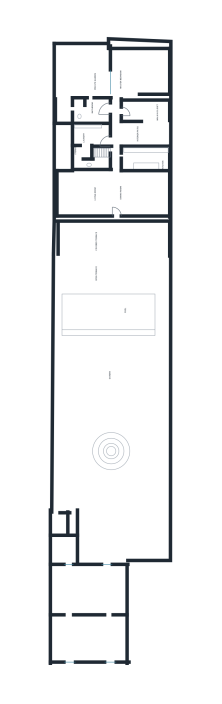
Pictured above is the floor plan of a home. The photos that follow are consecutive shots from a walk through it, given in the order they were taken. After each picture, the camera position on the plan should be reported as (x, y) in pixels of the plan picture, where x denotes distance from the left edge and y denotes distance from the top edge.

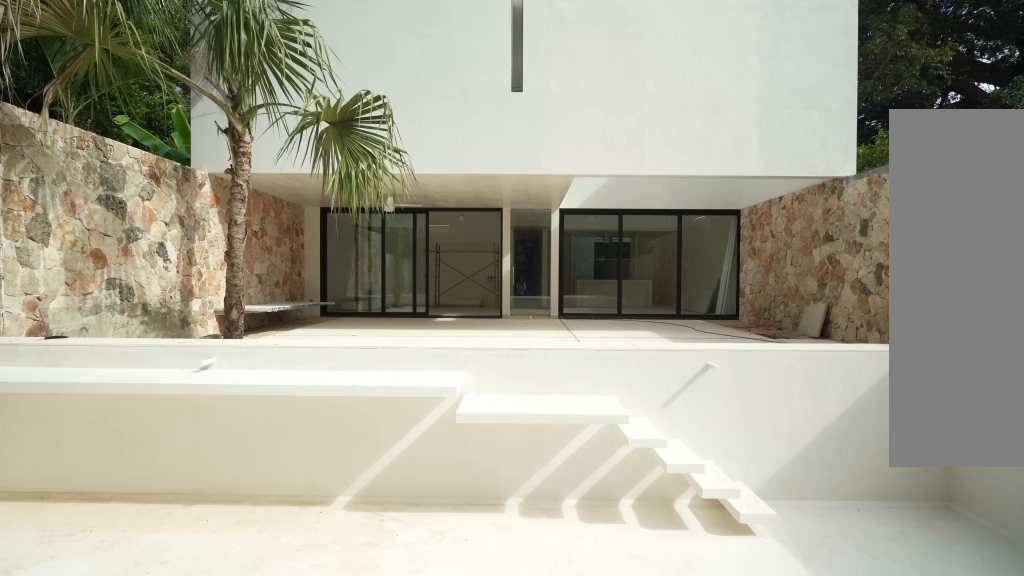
(103, 350)
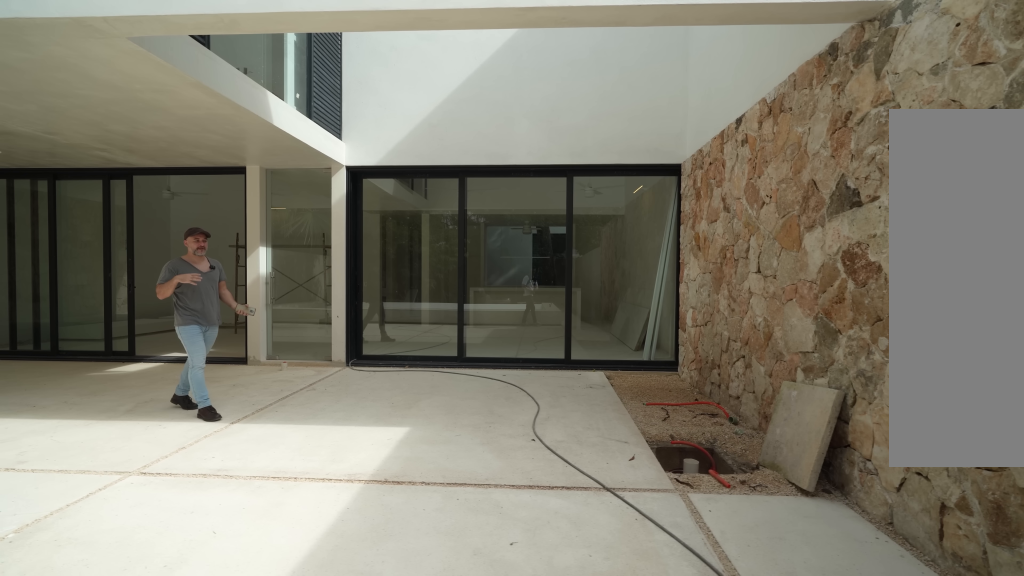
(112, 269)
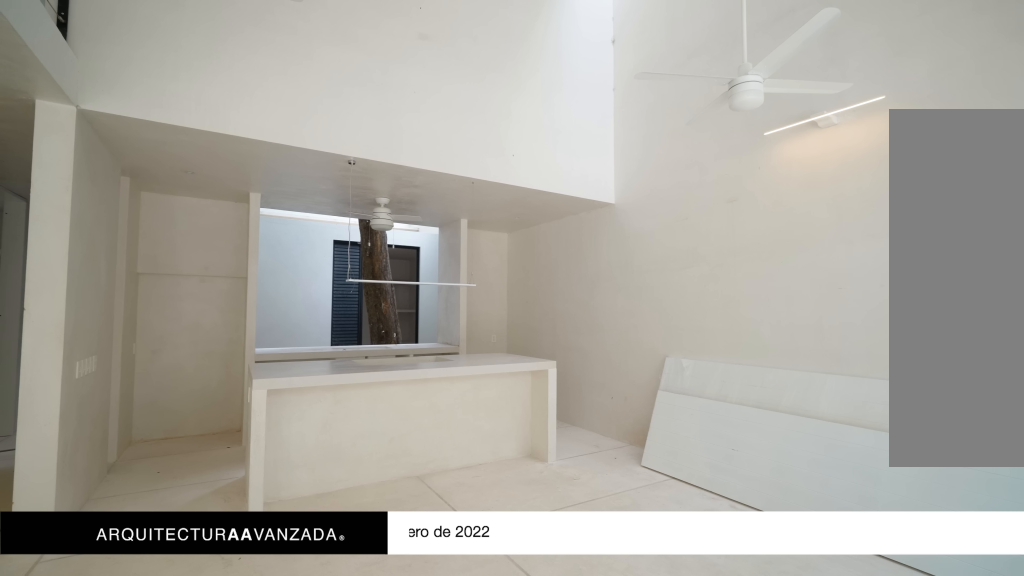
(126, 199)
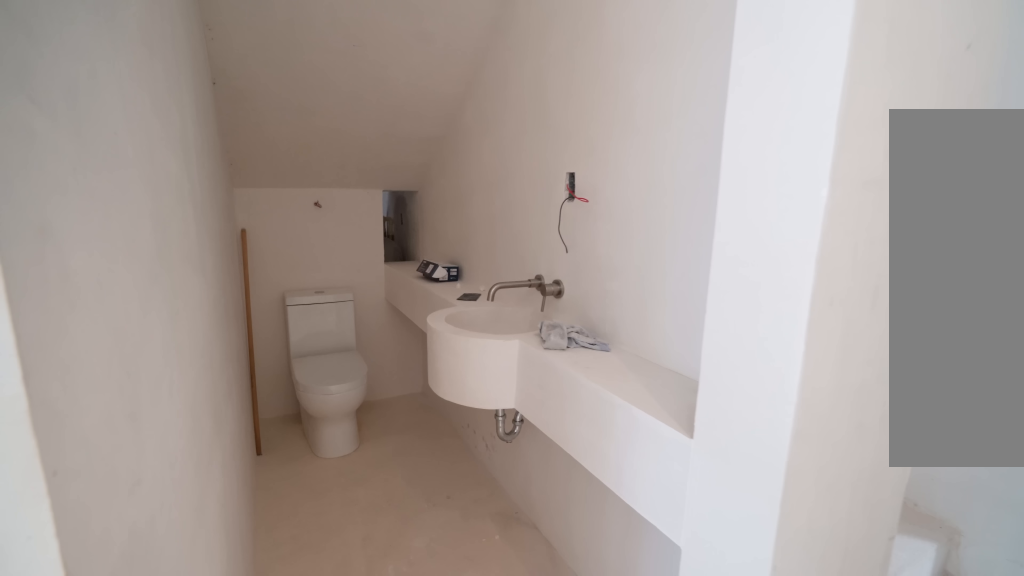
(112, 169)
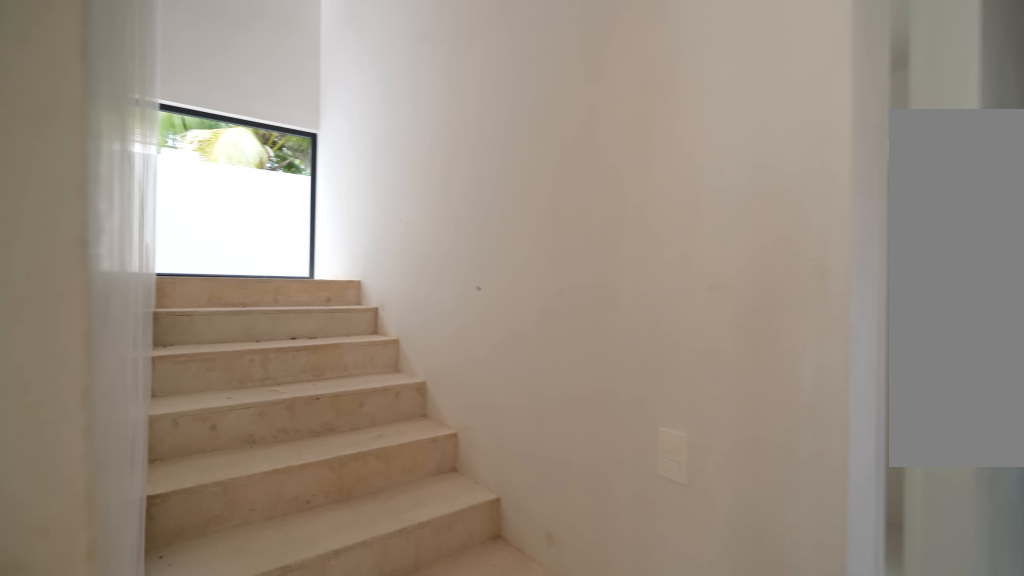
(112, 155)
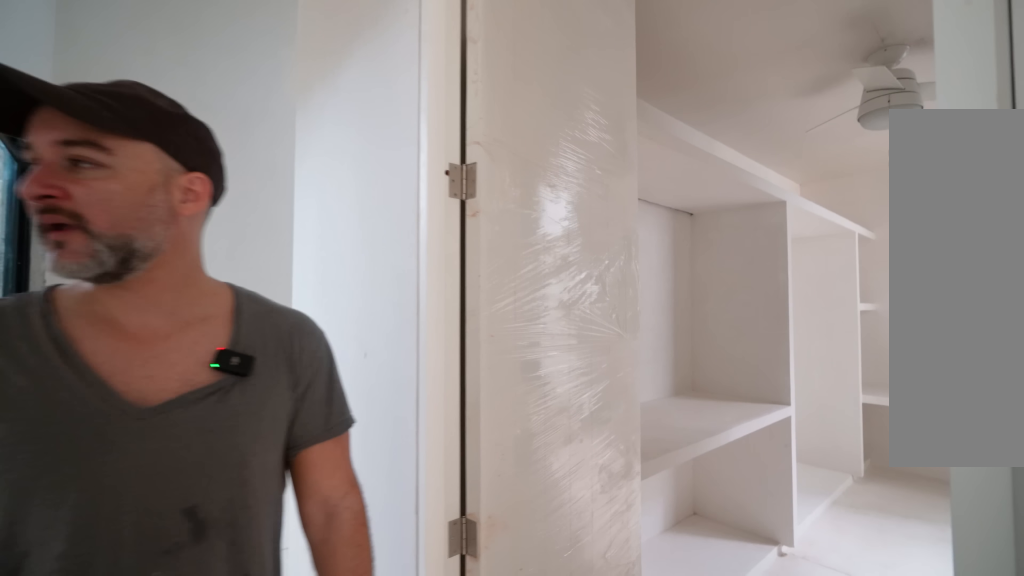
(115, 117)
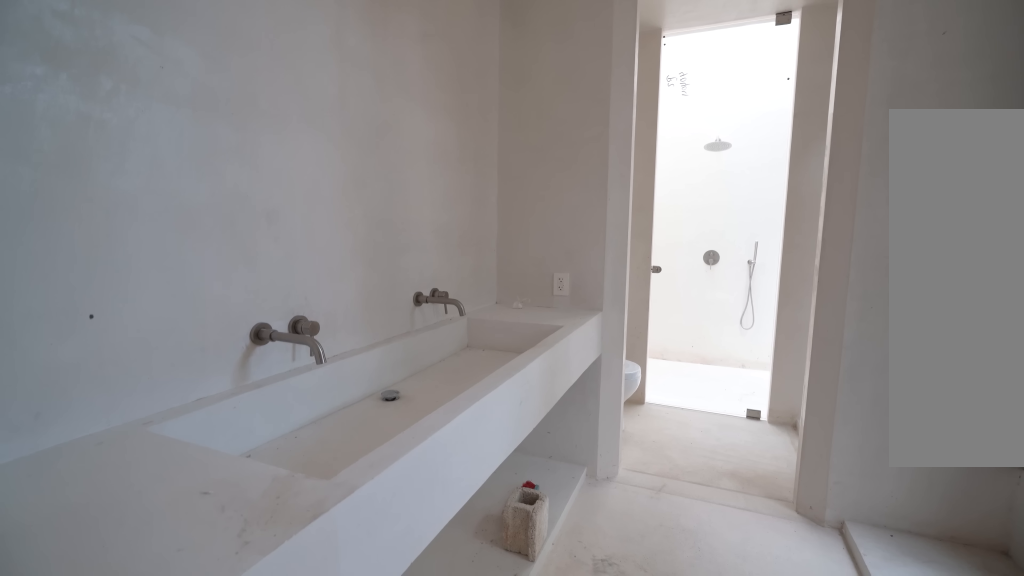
(112, 110)
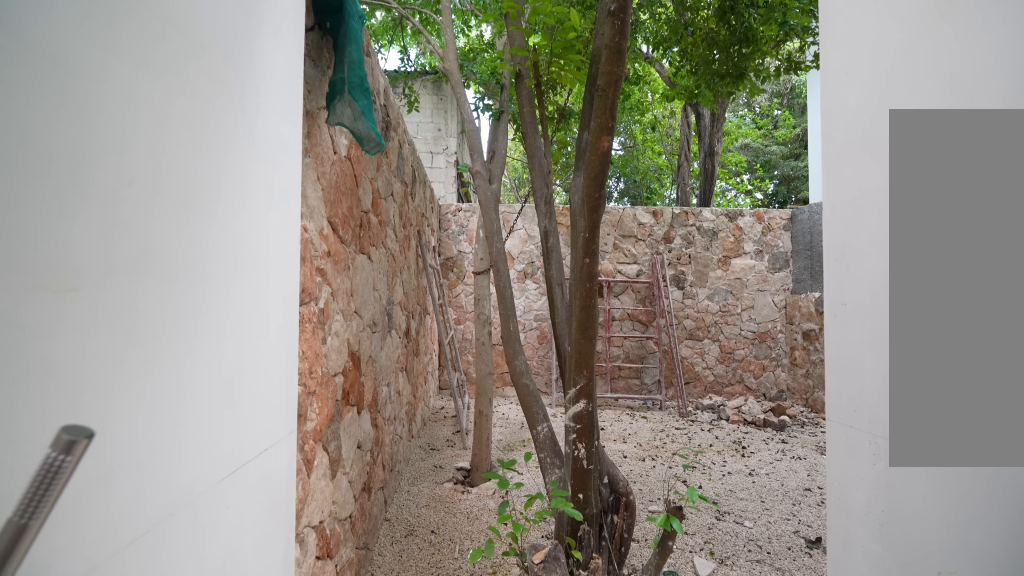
(64, 108)
